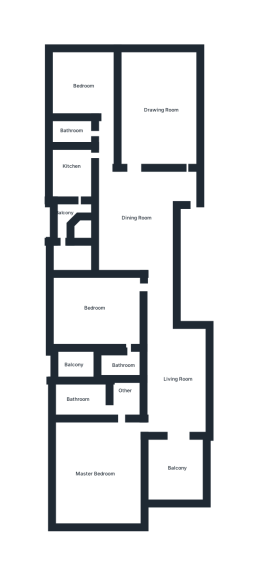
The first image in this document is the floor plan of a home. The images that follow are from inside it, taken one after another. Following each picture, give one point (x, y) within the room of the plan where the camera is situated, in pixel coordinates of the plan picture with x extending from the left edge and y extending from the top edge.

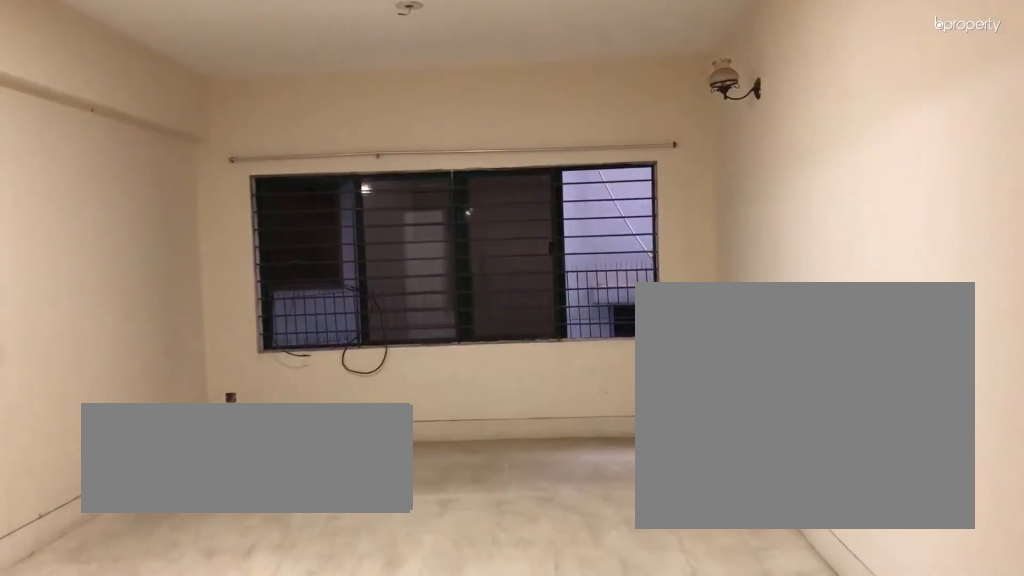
(152, 111)
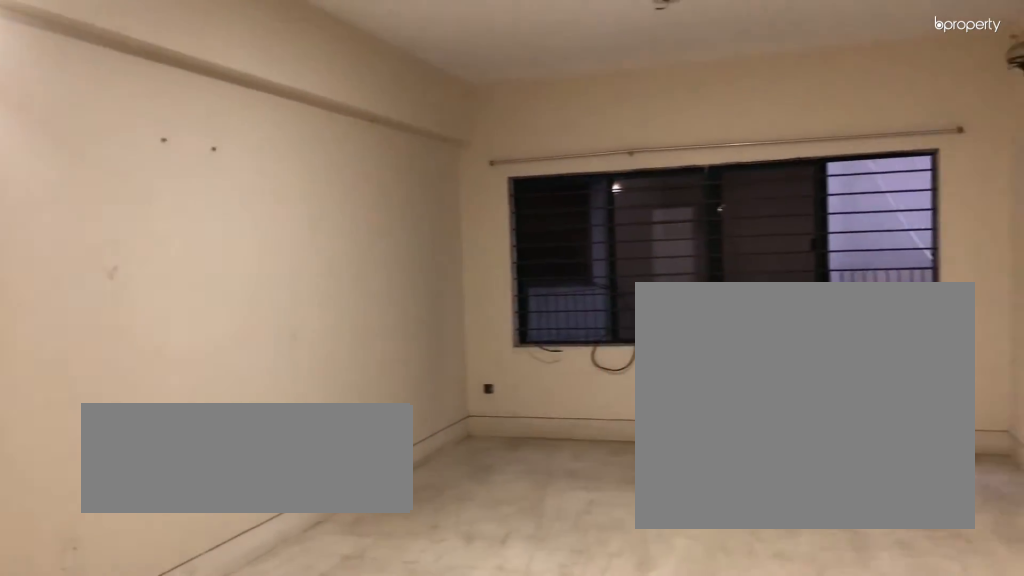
(152, 111)
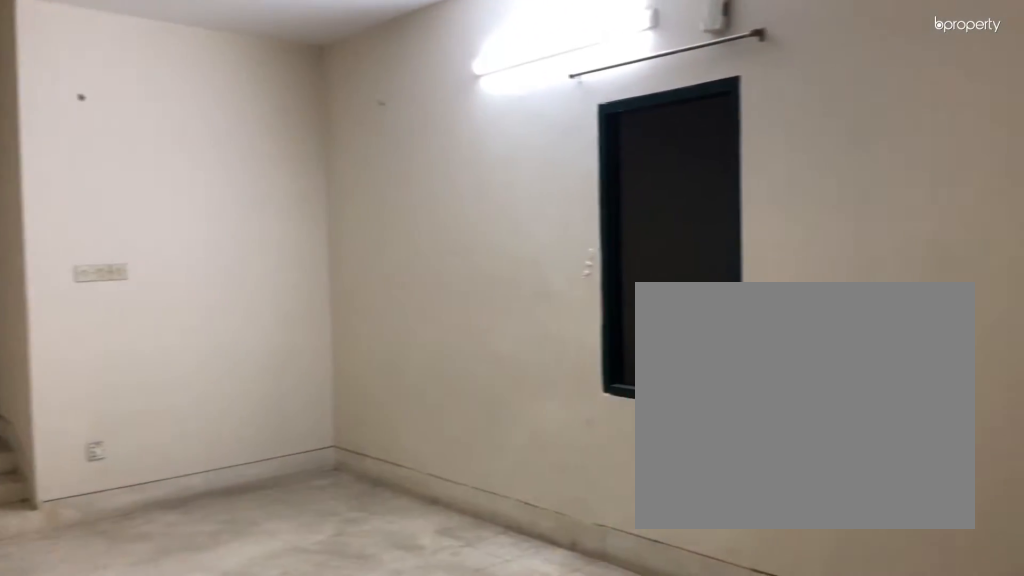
(136, 212)
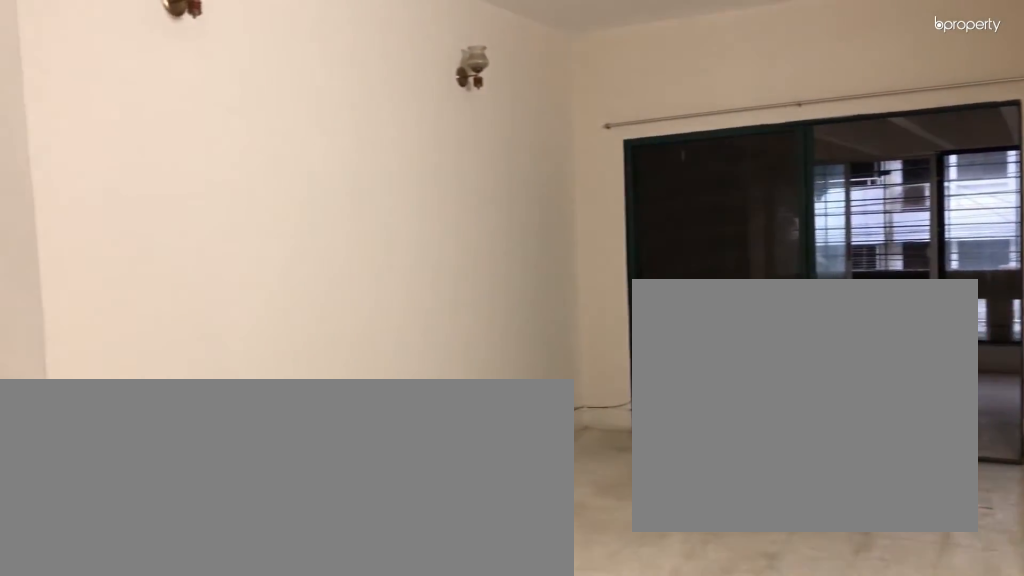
(179, 380)
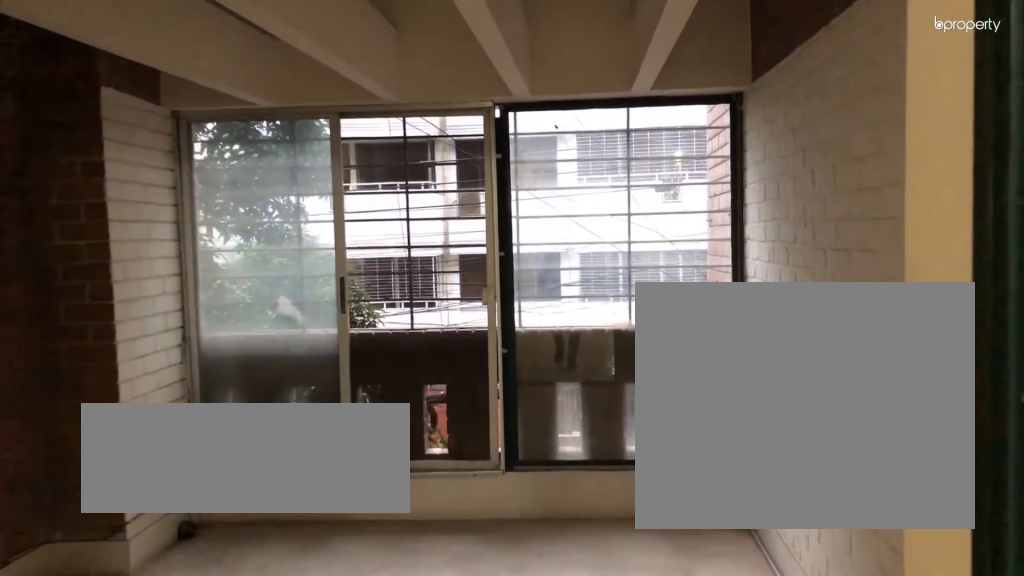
(175, 468)
